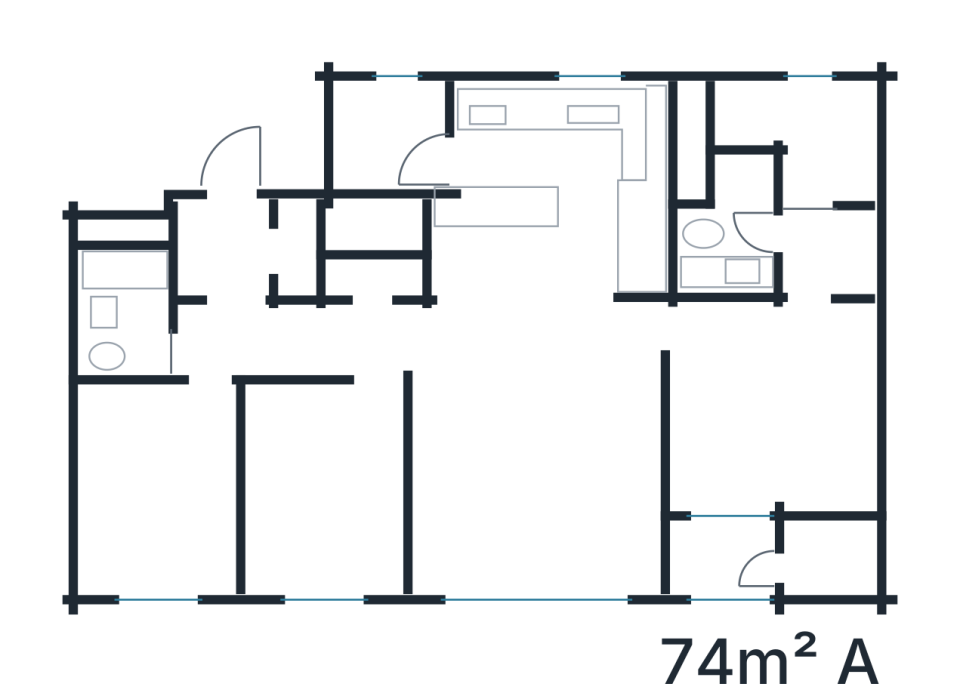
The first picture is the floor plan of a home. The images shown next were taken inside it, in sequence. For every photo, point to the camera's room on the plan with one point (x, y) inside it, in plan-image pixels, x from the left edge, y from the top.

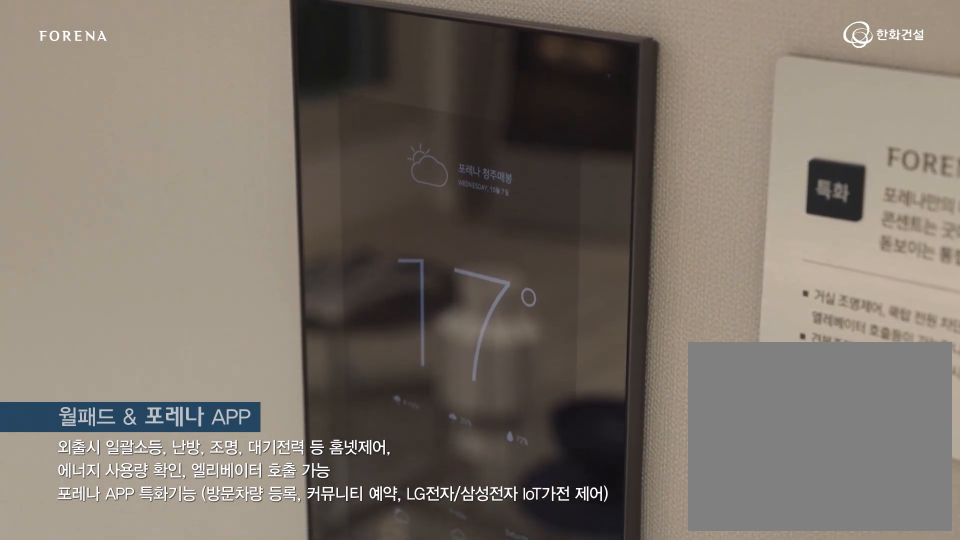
(544, 463)
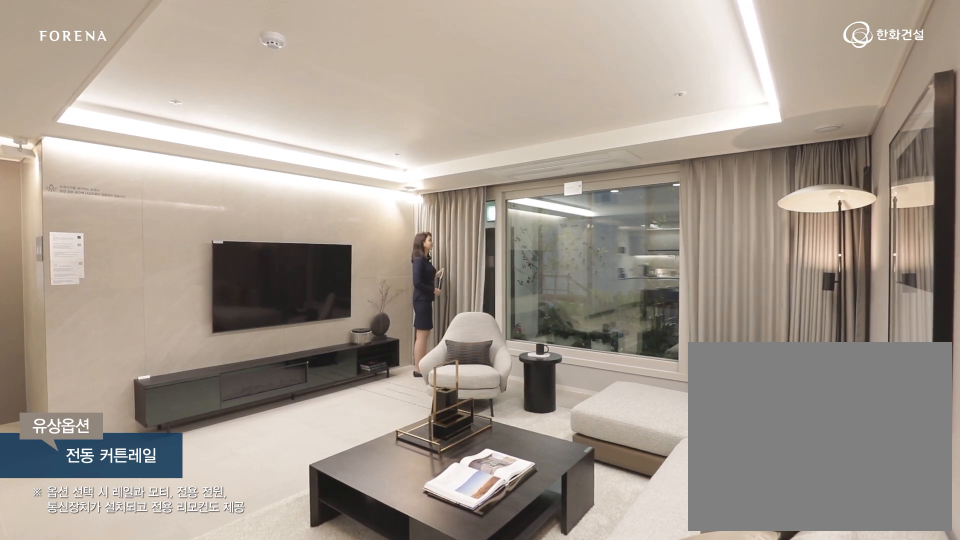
(544, 463)
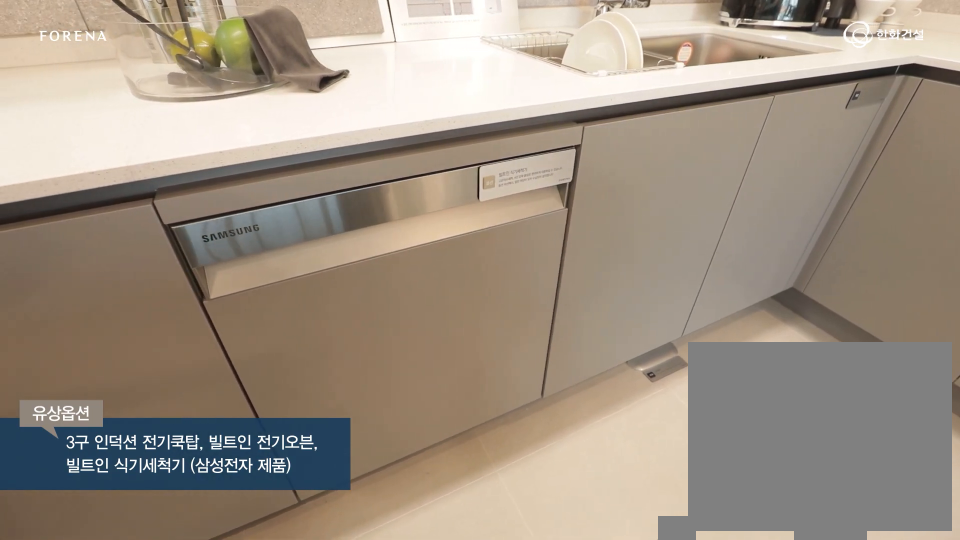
(527, 269)
